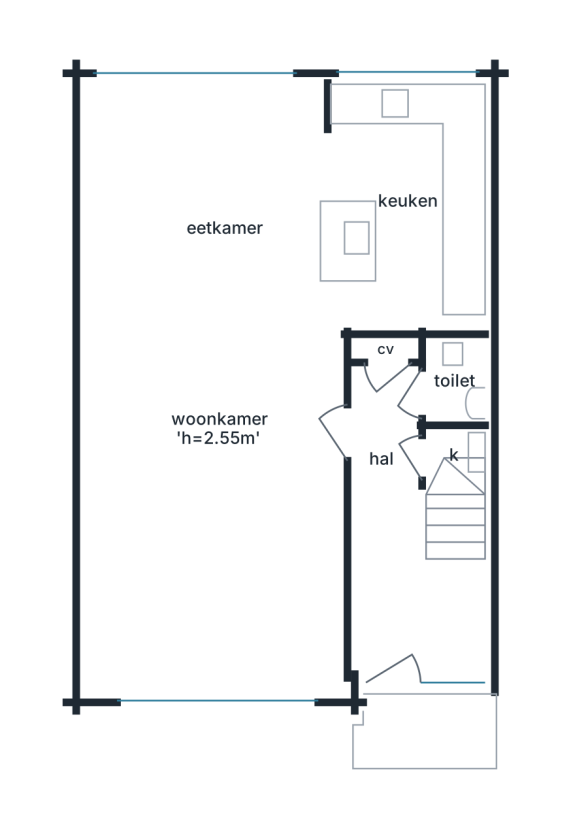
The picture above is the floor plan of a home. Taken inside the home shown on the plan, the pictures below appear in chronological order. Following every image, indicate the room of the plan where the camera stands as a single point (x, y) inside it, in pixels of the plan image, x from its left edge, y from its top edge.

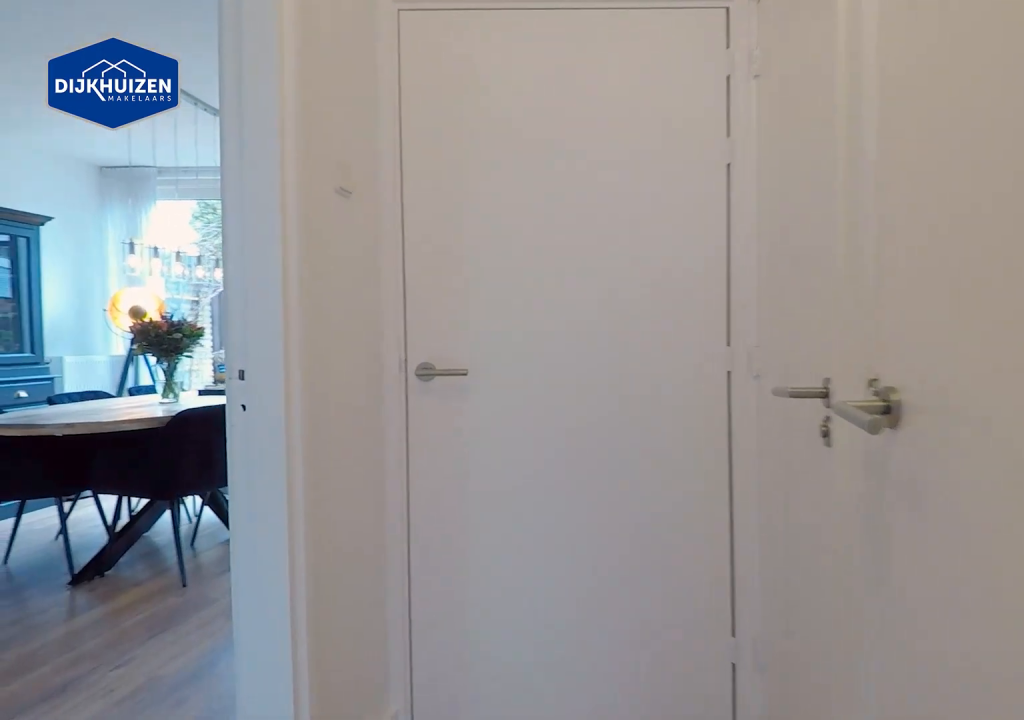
(402, 547)
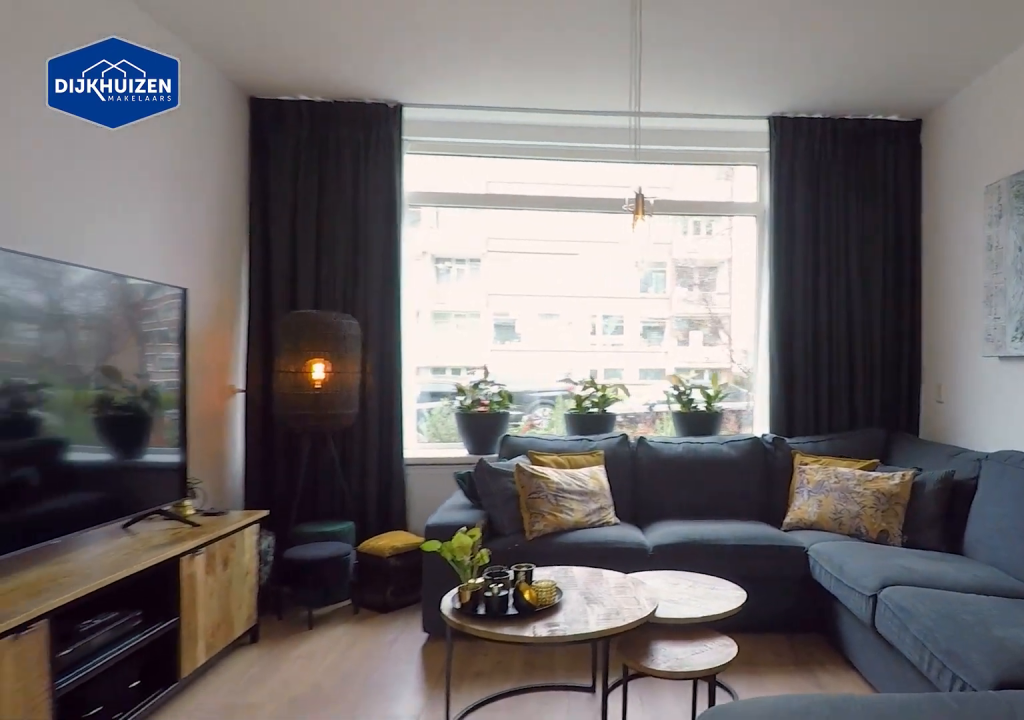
(204, 417)
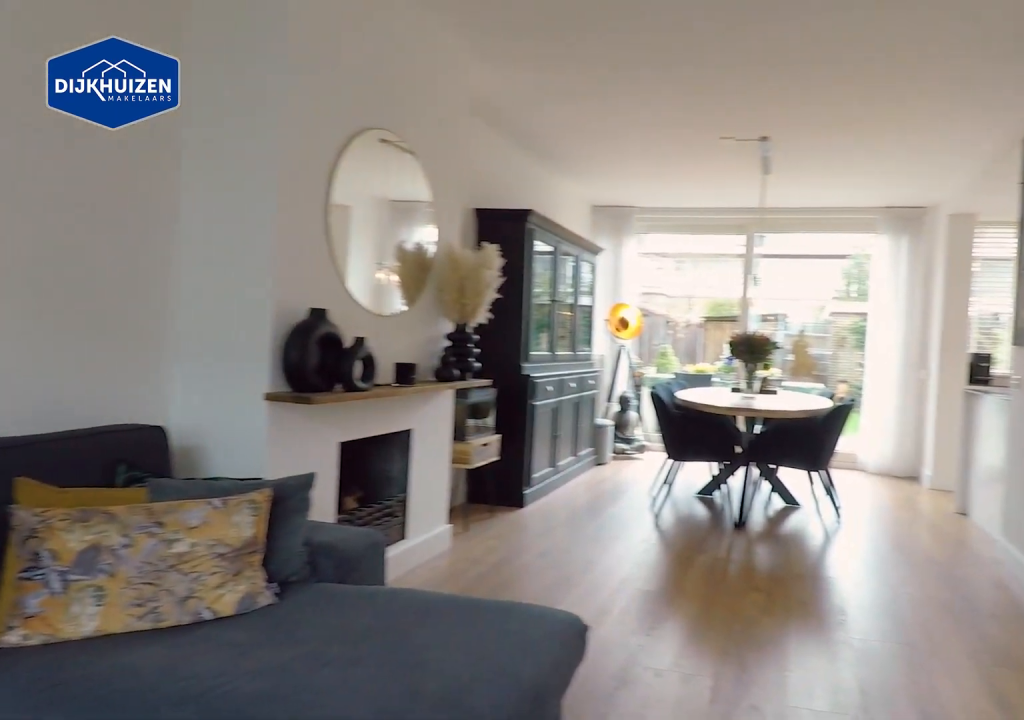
(204, 417)
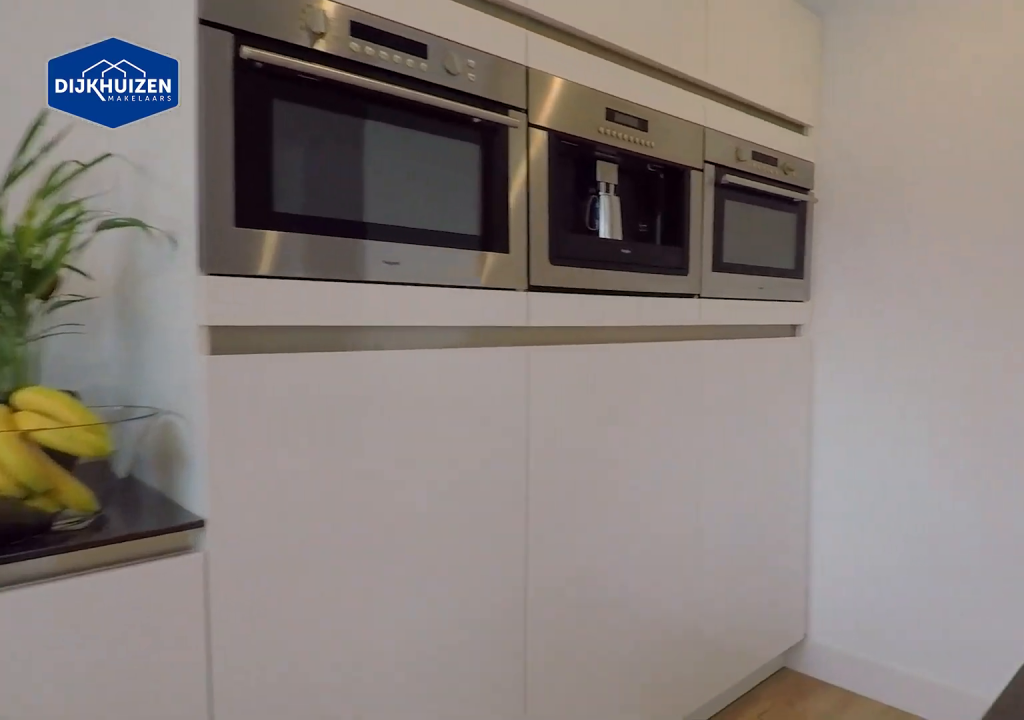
(402, 206)
